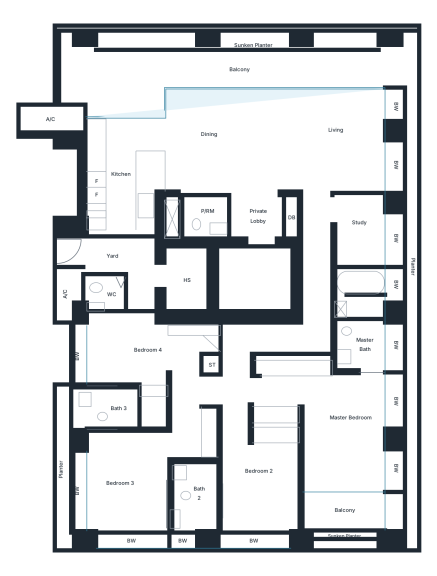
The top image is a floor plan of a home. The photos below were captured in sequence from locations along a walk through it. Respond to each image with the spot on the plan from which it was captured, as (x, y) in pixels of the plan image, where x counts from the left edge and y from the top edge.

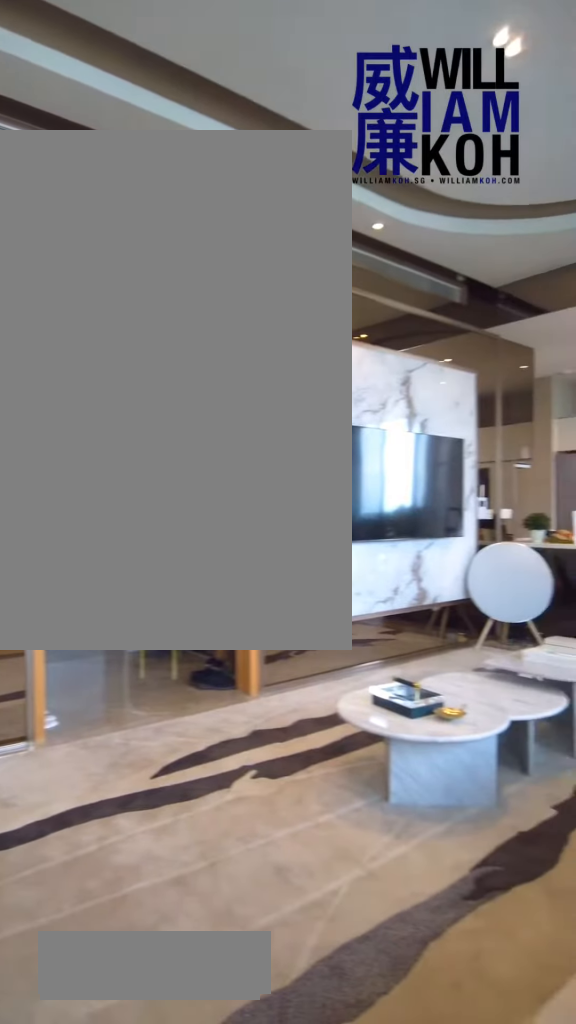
(338, 109)
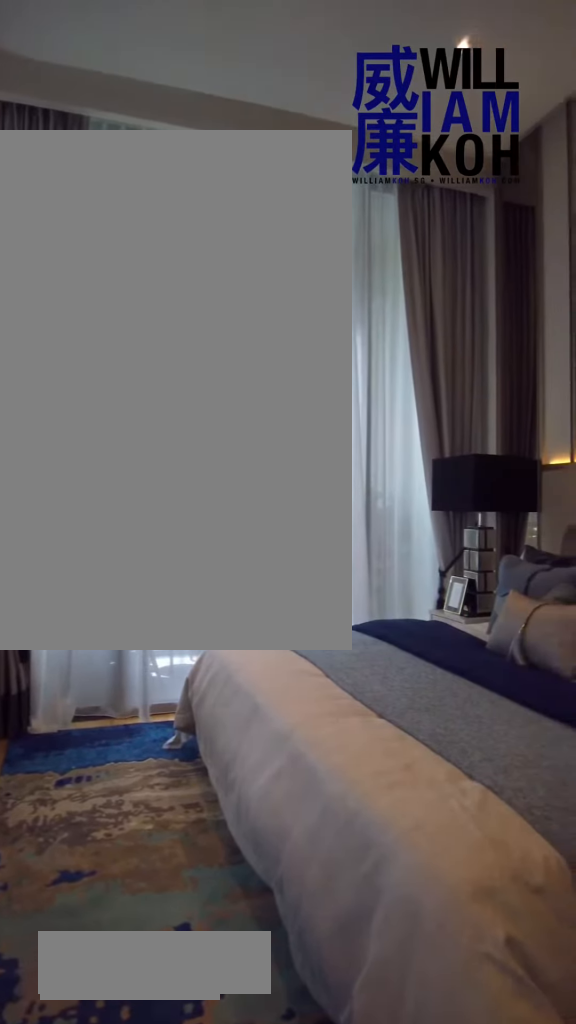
(375, 391)
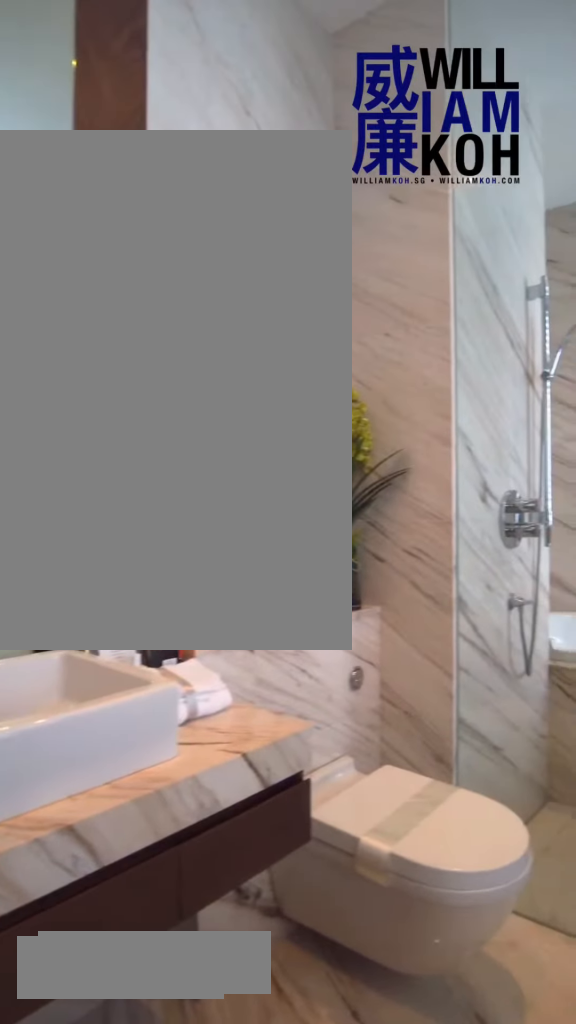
(368, 346)
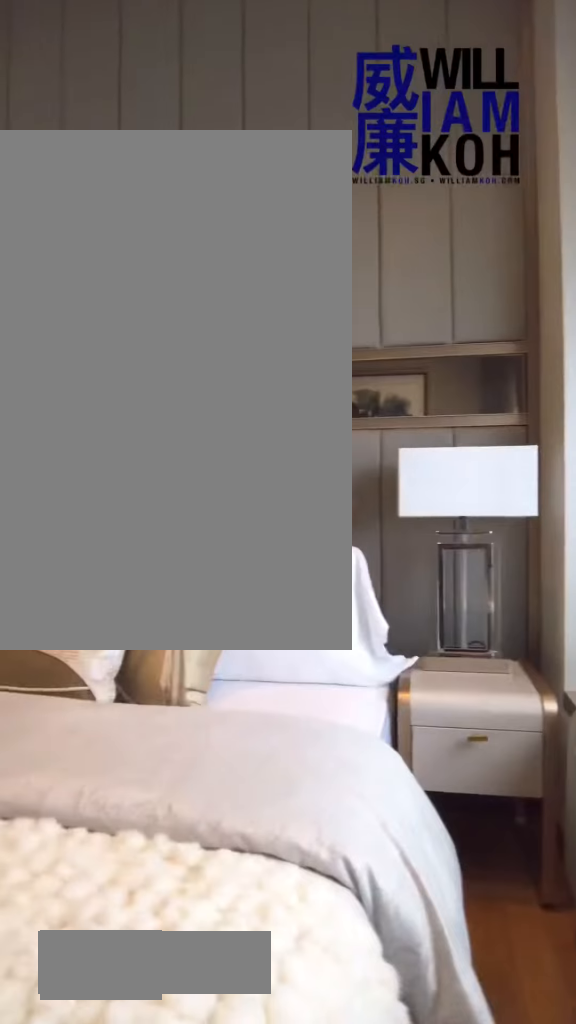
(232, 517)
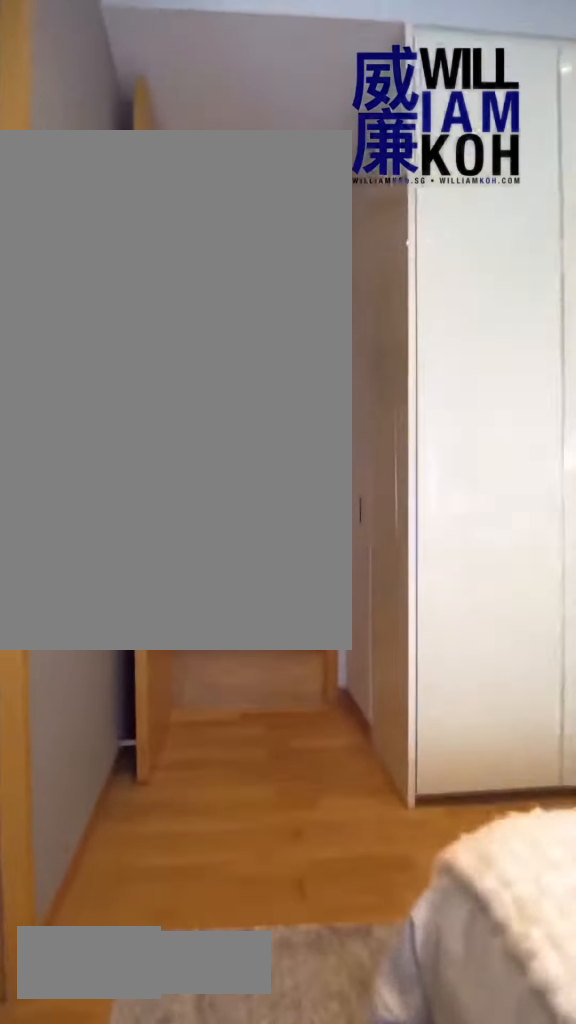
(232, 489)
